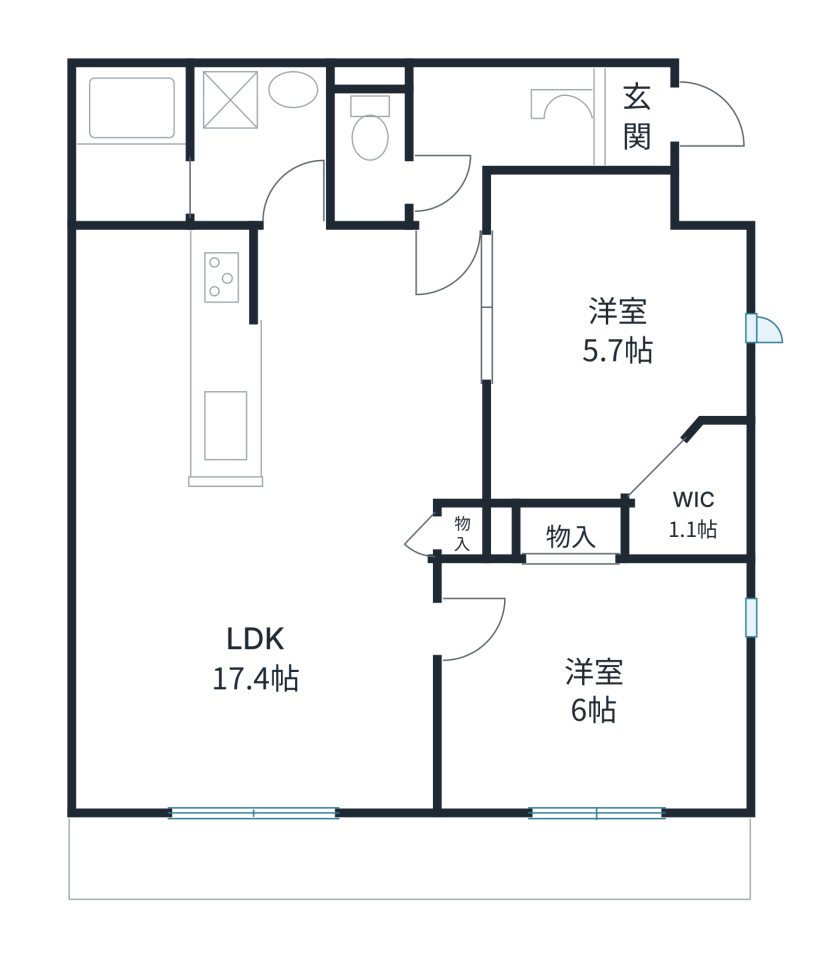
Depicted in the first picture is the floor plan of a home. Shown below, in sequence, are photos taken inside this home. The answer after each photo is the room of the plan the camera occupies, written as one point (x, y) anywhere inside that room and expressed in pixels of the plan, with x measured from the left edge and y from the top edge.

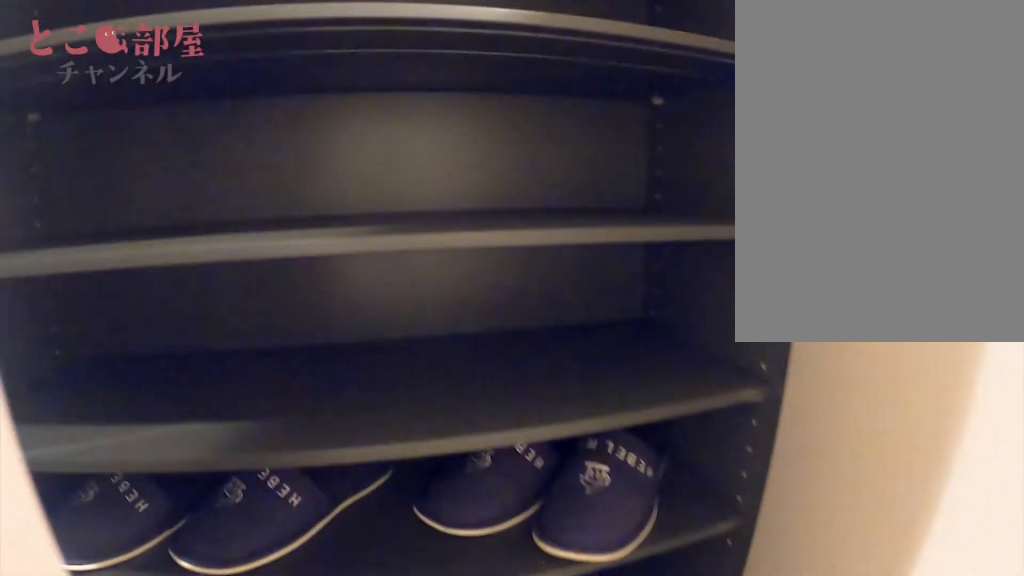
(489, 117)
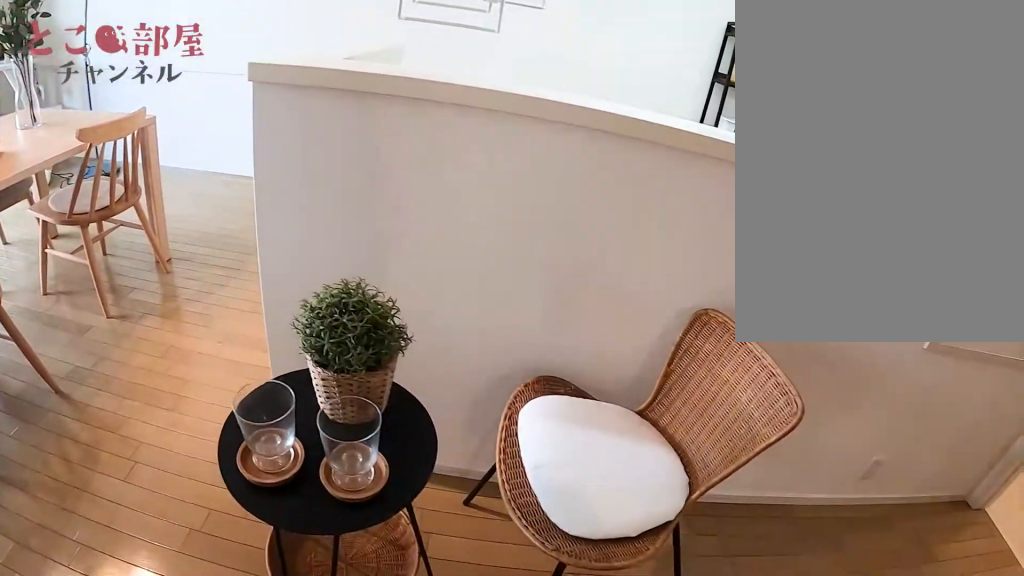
(248, 738)
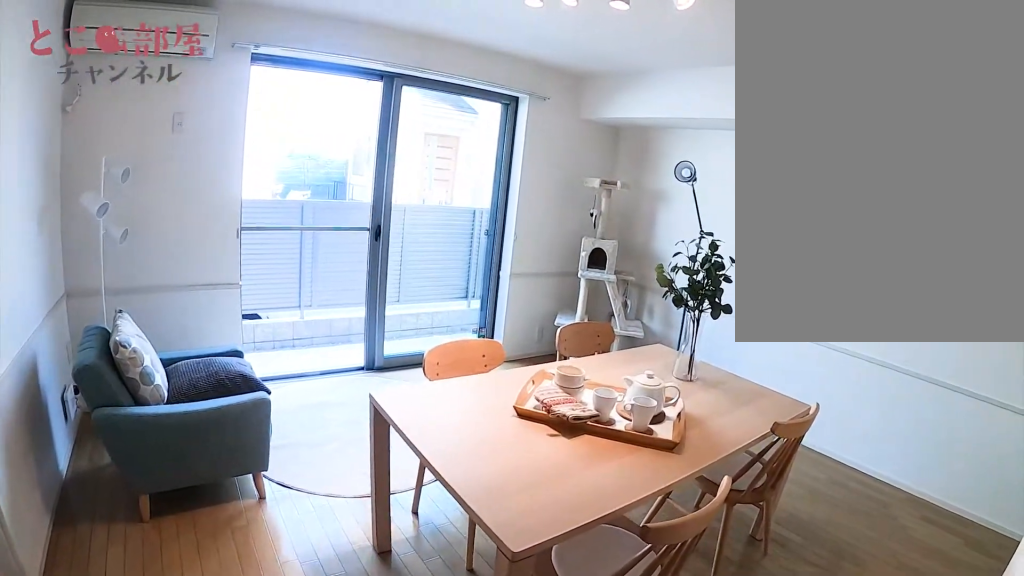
(248, 738)
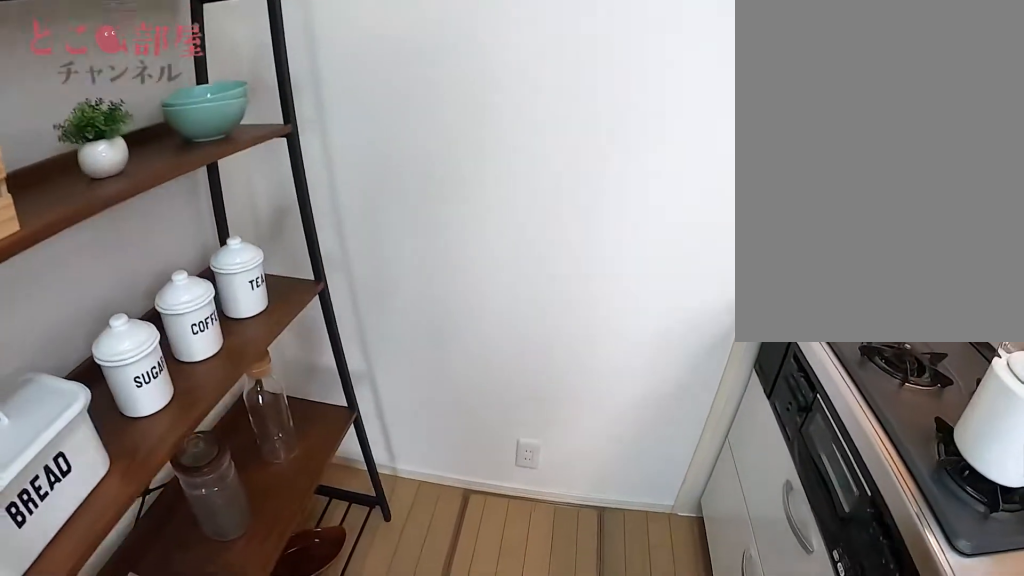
(248, 740)
